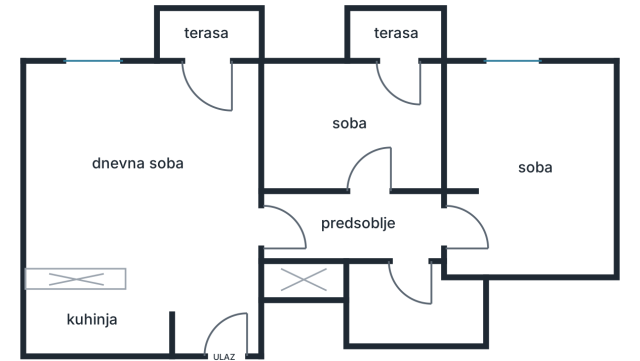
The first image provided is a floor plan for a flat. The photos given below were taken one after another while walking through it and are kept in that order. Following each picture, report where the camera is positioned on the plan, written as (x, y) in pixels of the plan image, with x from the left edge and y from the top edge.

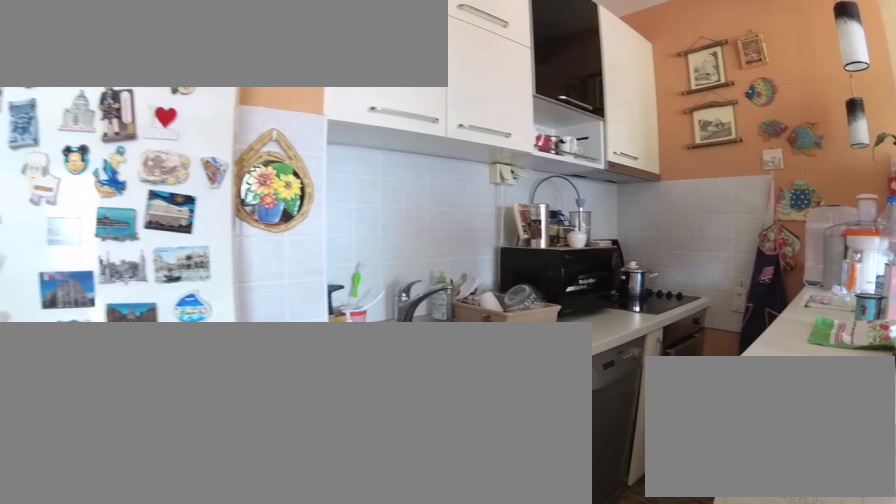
(141, 281)
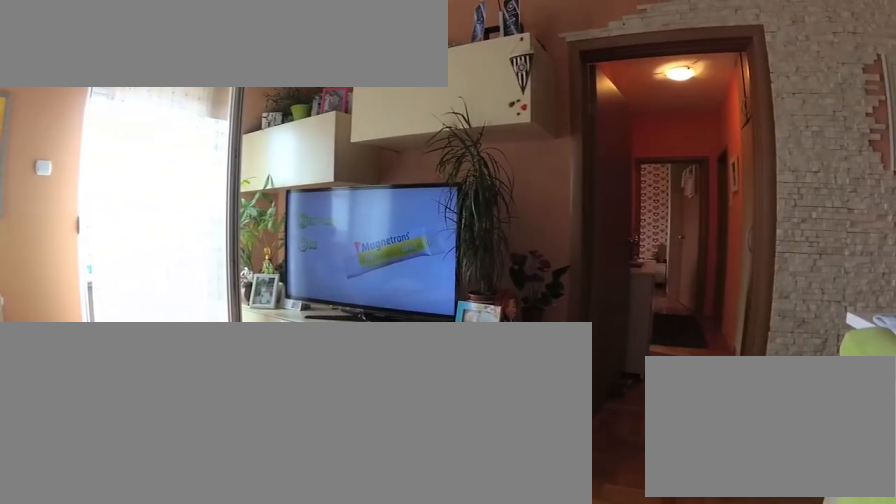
(127, 243)
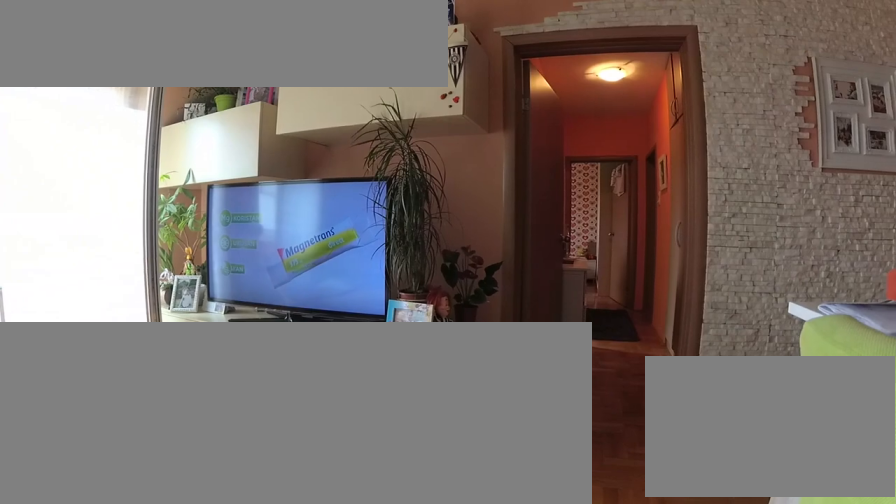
(137, 239)
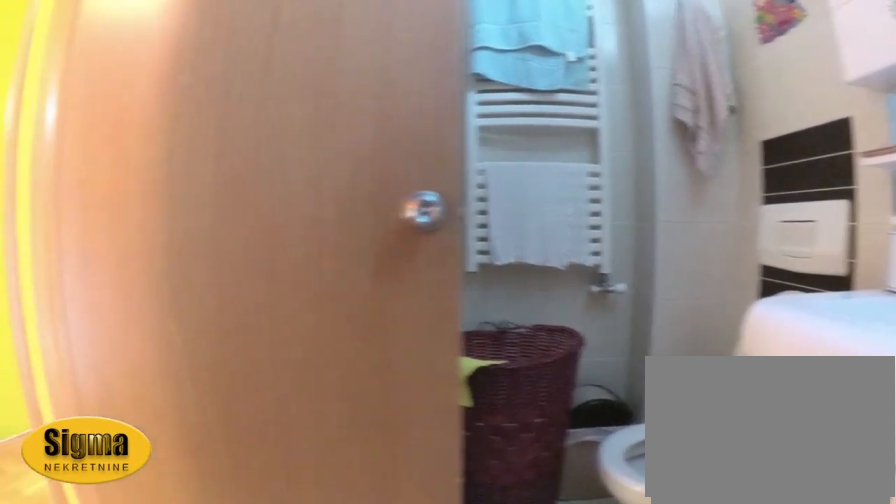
(382, 321)
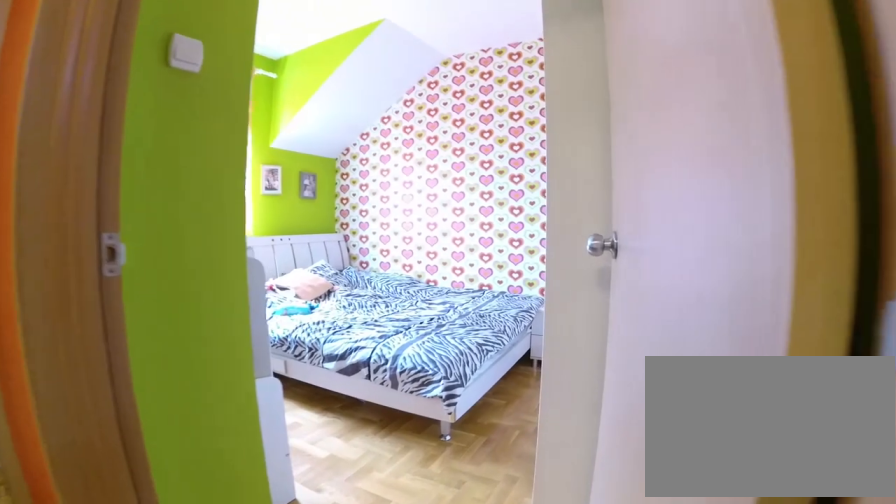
(407, 262)
